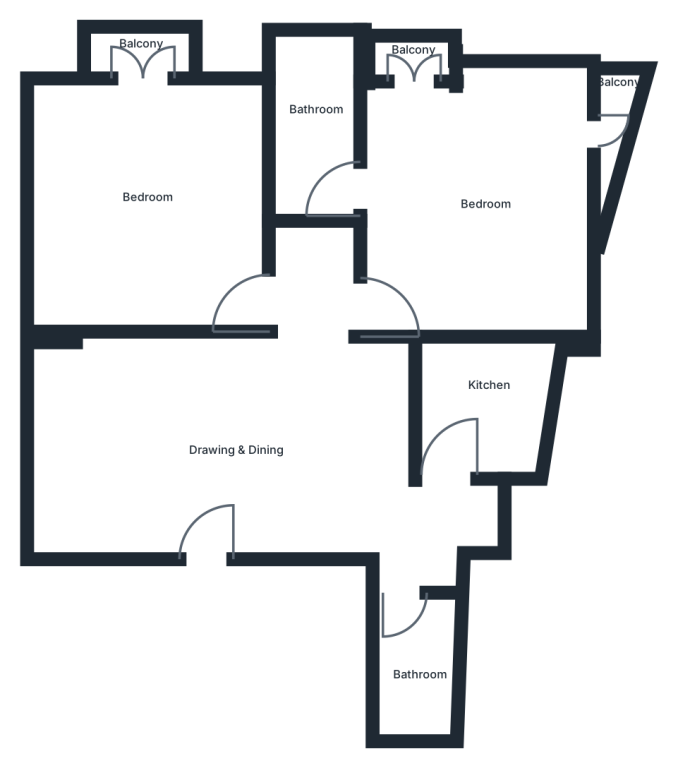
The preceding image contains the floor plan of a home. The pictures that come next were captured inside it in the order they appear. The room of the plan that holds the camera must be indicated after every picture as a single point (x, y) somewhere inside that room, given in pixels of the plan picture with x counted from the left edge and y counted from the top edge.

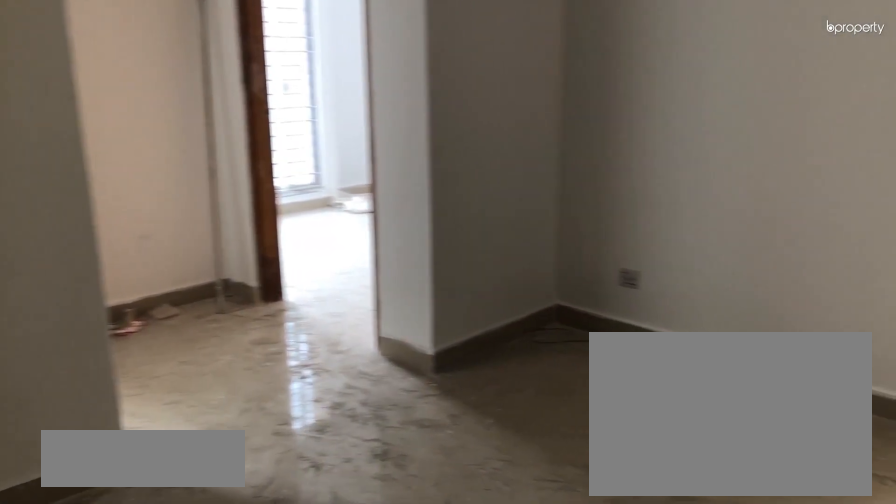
(288, 445)
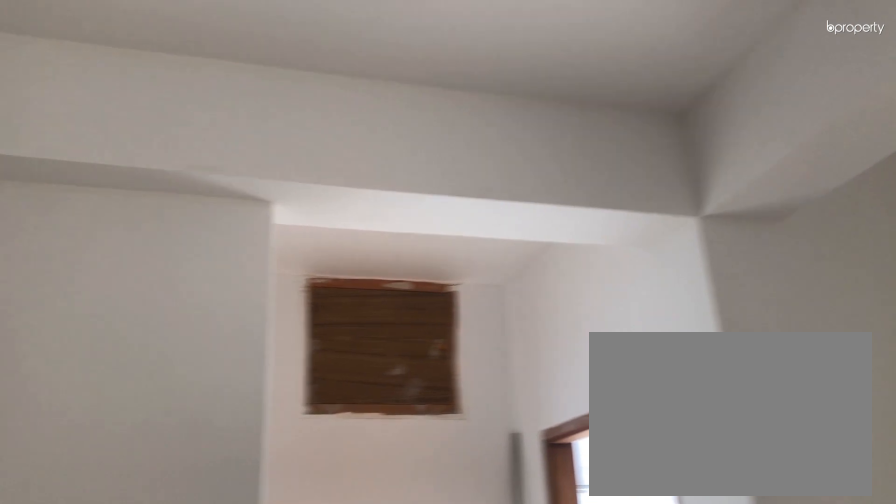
(288, 445)
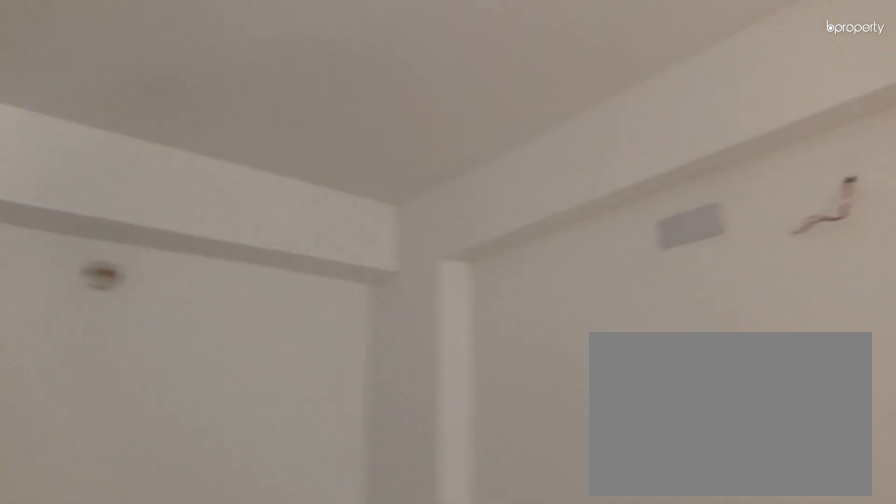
(137, 450)
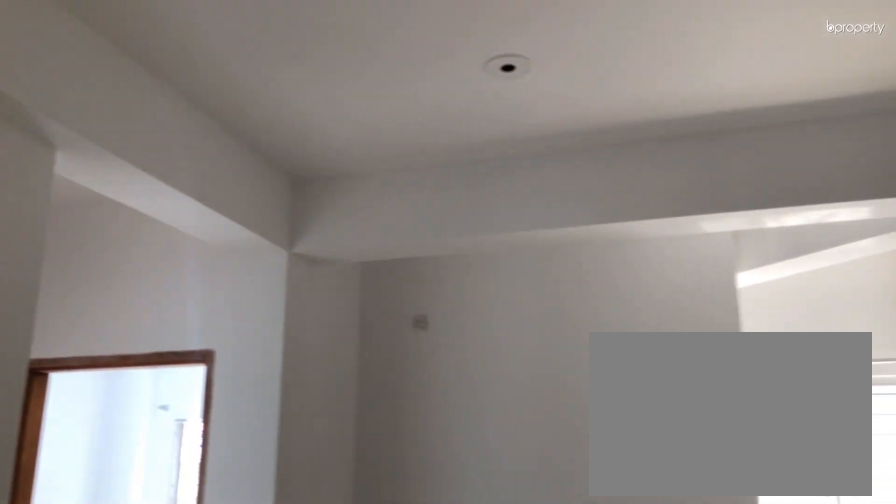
(241, 442)
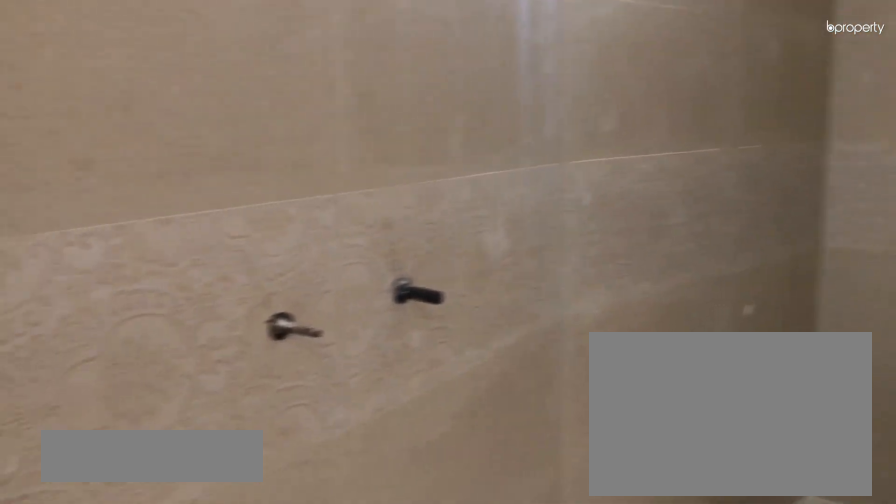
(412, 654)
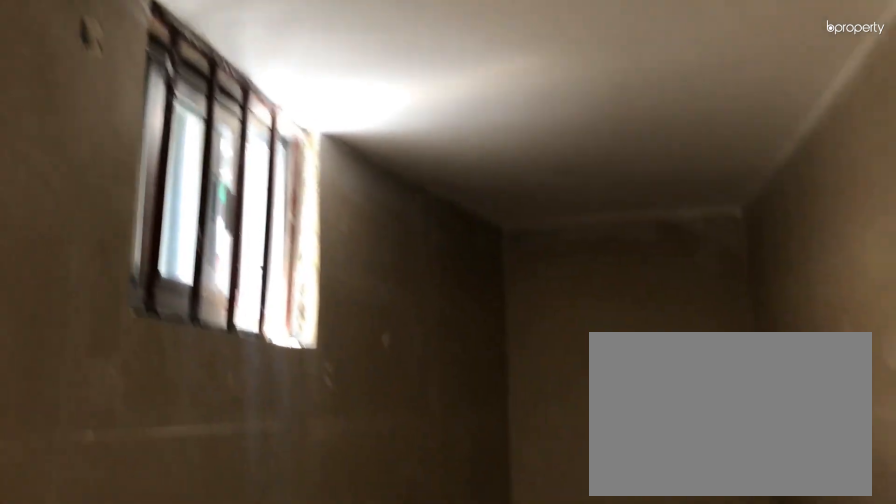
(412, 654)
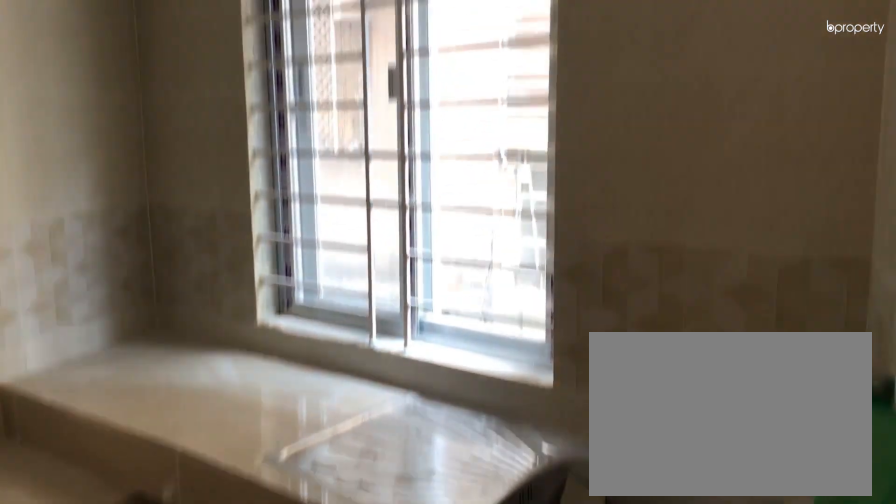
(482, 400)
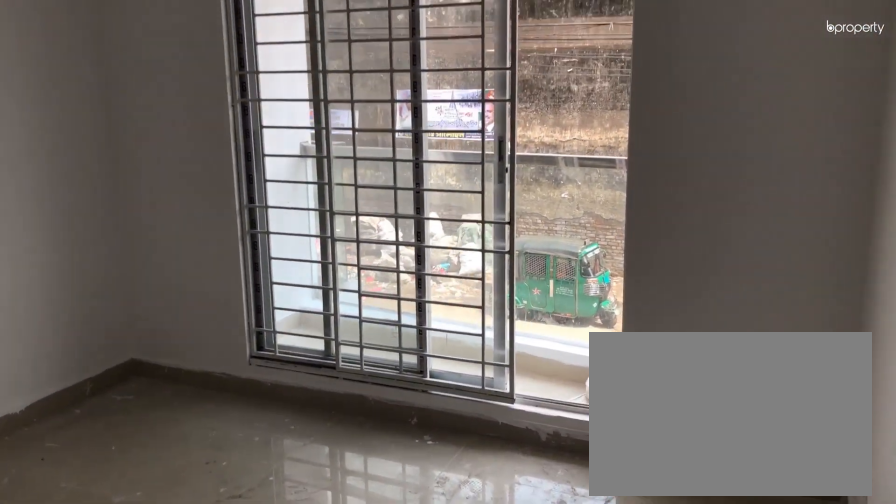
(138, 194)
